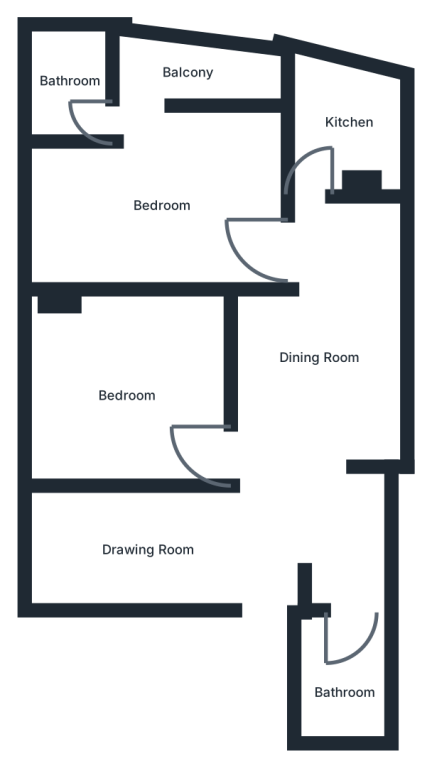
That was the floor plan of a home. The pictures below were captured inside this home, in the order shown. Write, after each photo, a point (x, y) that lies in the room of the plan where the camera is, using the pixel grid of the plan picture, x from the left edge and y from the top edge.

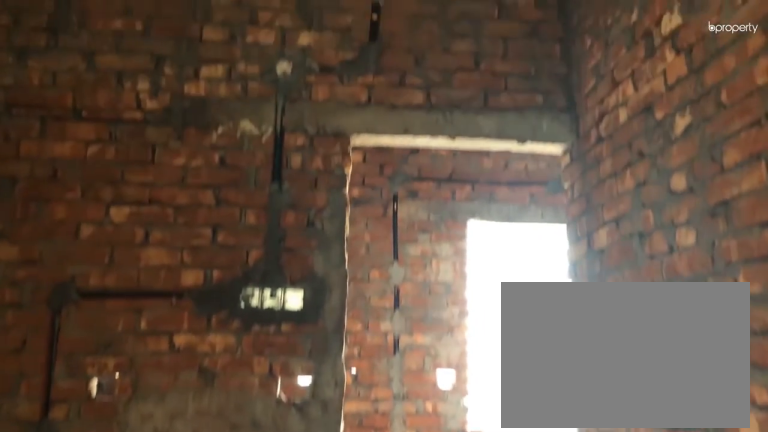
(160, 196)
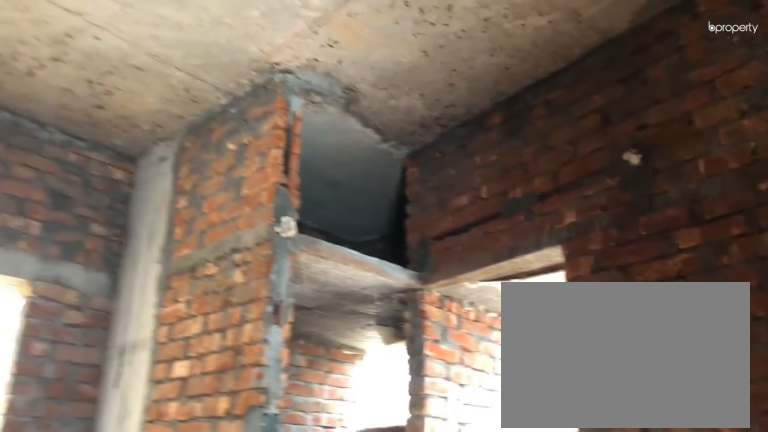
(162, 198)
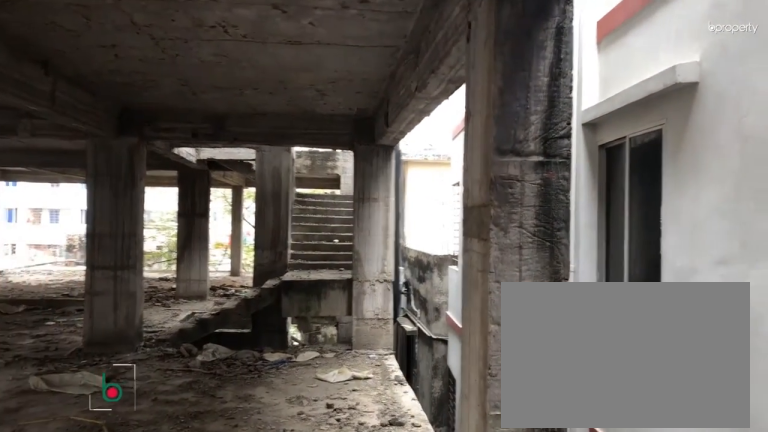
(188, 74)
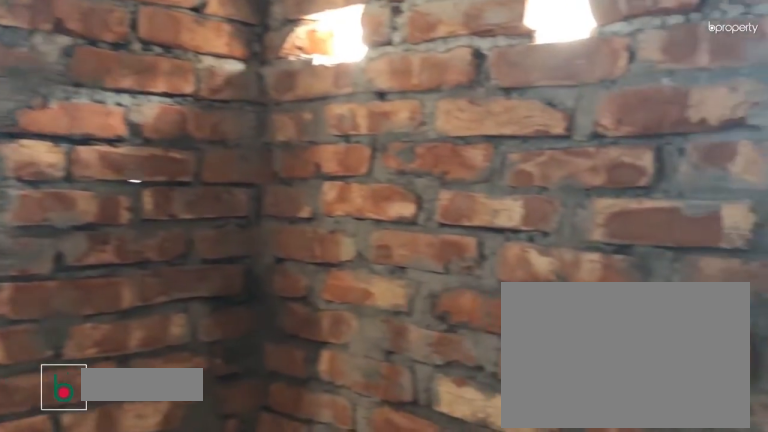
(349, 127)
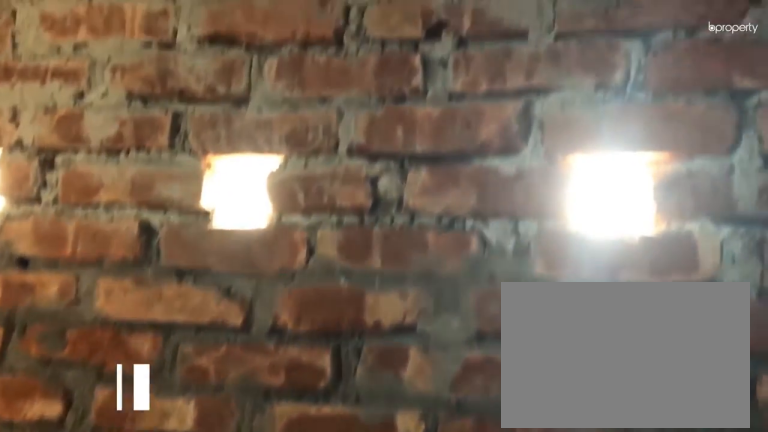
(349, 127)
